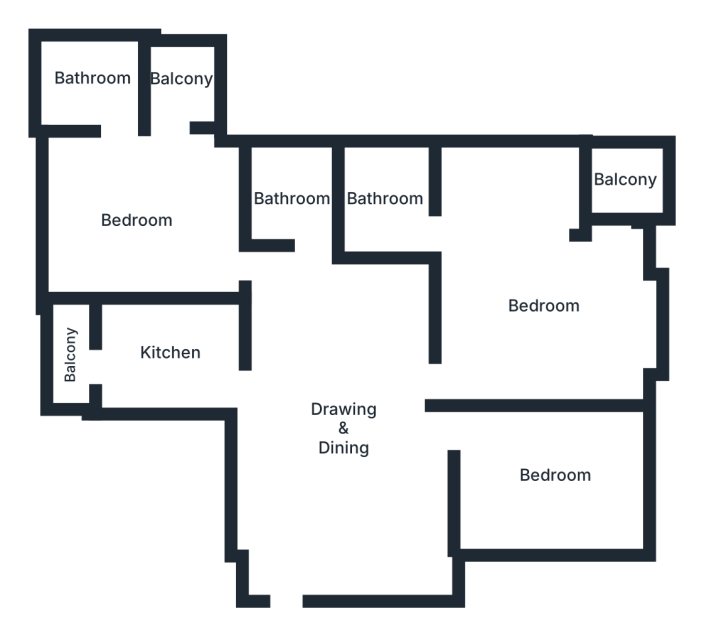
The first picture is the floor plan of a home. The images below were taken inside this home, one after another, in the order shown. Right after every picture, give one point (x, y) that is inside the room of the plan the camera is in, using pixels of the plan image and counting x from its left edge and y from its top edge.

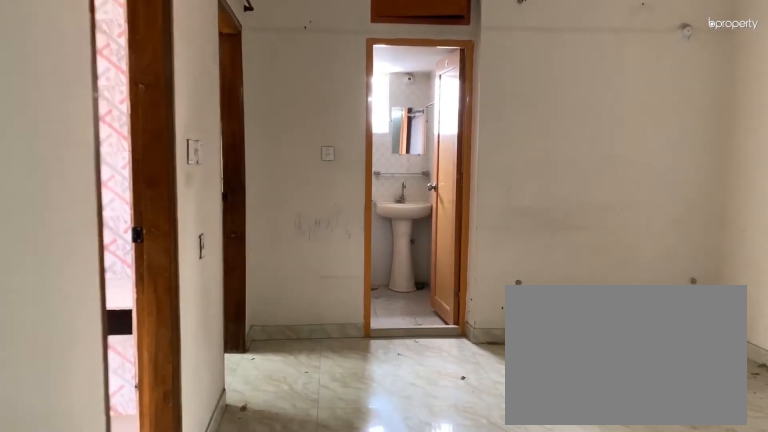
(347, 436)
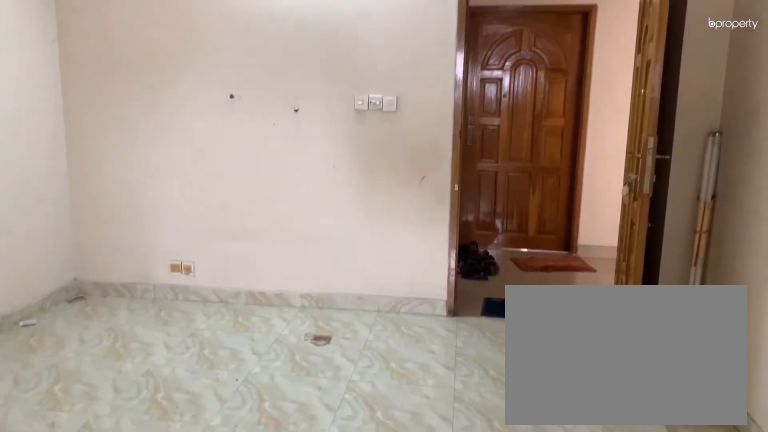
(346, 436)
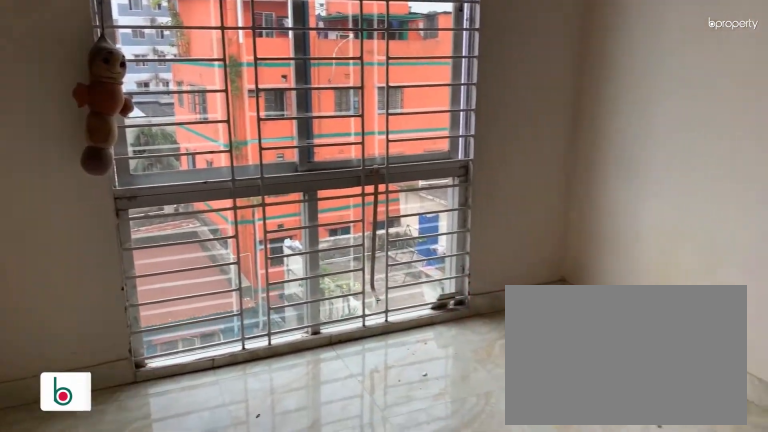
(557, 473)
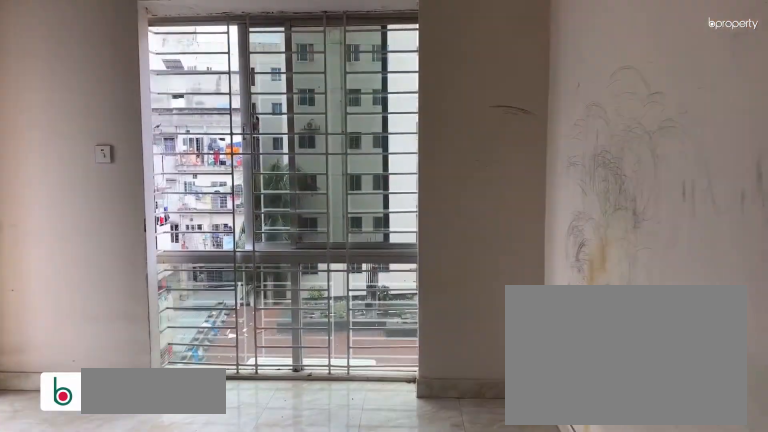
(543, 312)
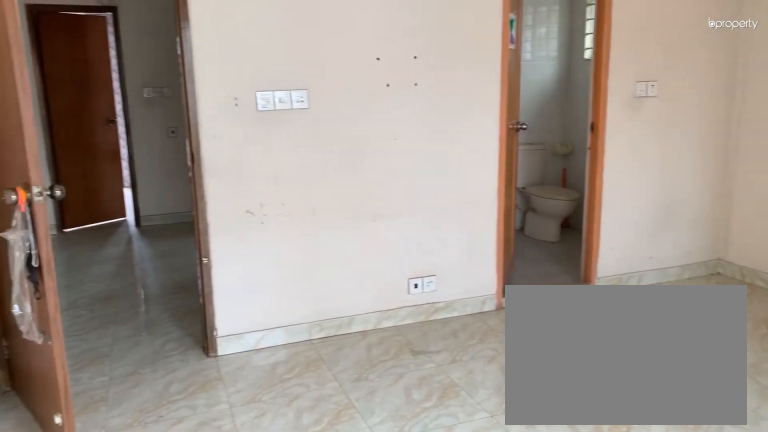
(543, 312)
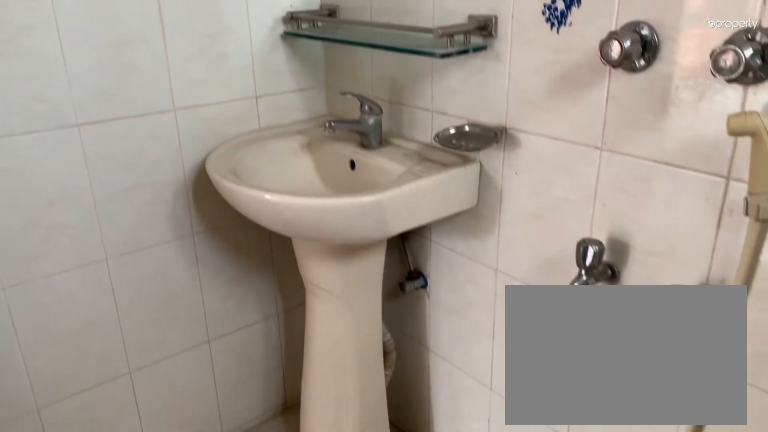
(388, 198)
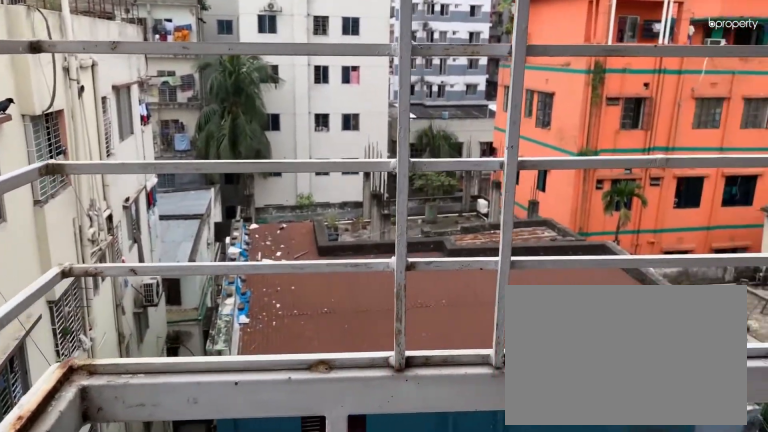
(623, 185)
